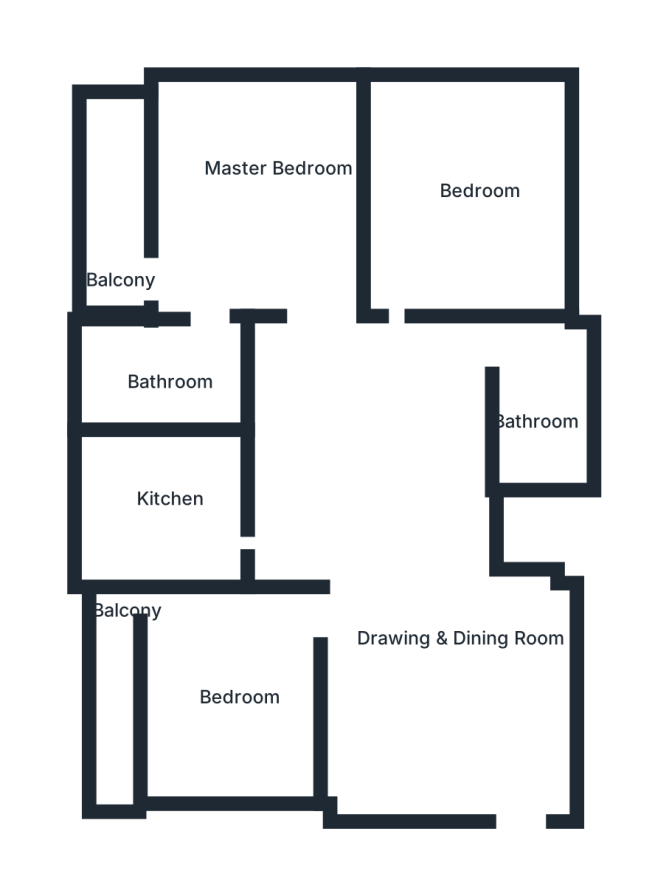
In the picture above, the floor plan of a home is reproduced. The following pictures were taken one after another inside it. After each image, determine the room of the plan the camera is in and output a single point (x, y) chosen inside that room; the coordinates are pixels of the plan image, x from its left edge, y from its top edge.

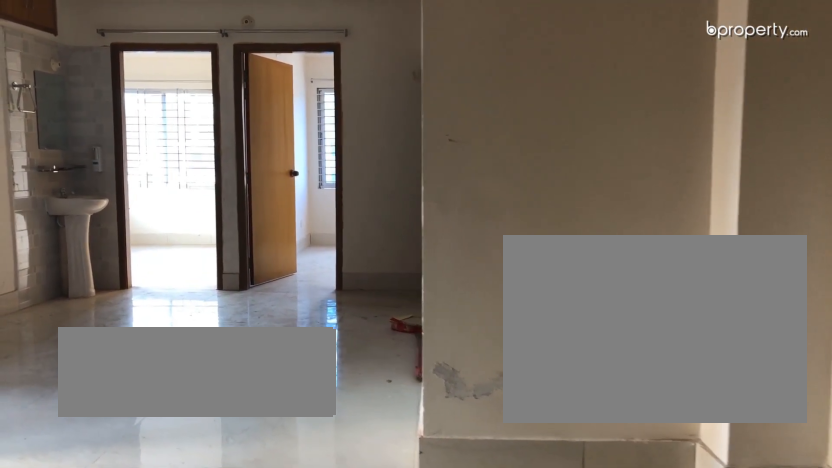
(446, 677)
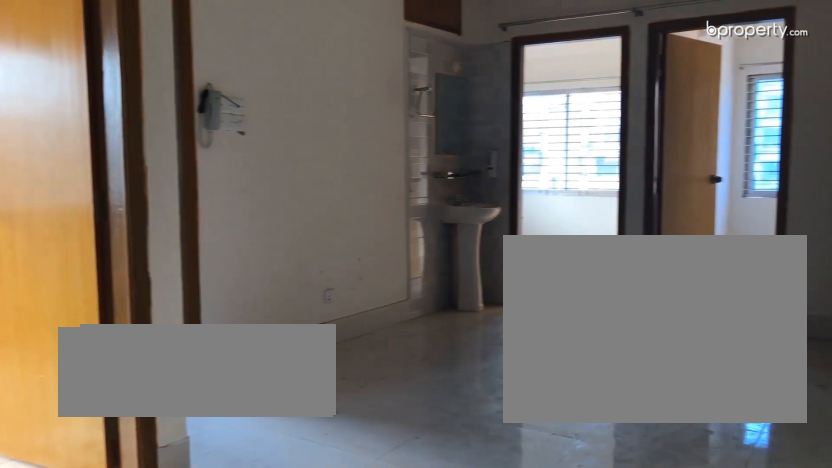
(446, 677)
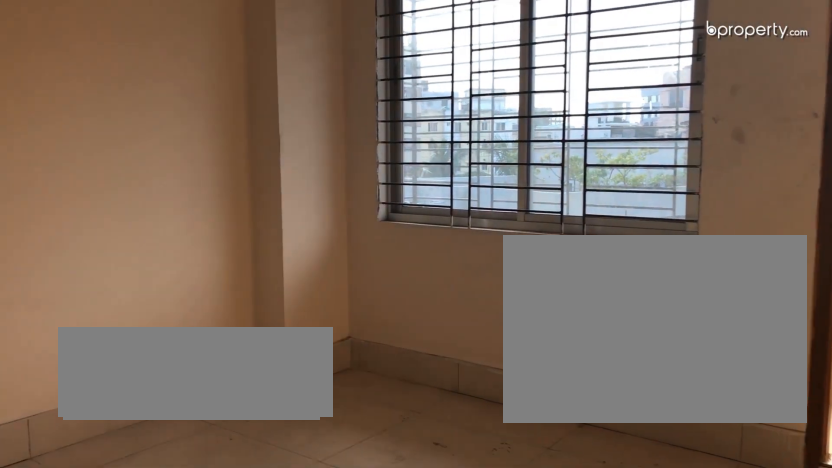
(246, 691)
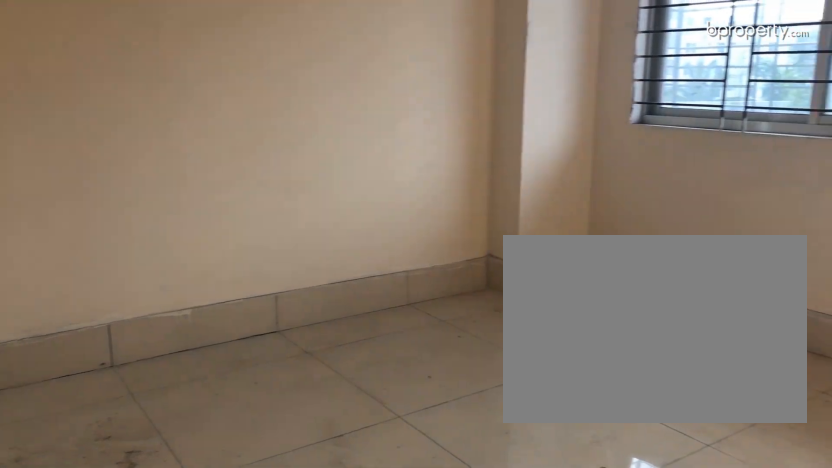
(246, 691)
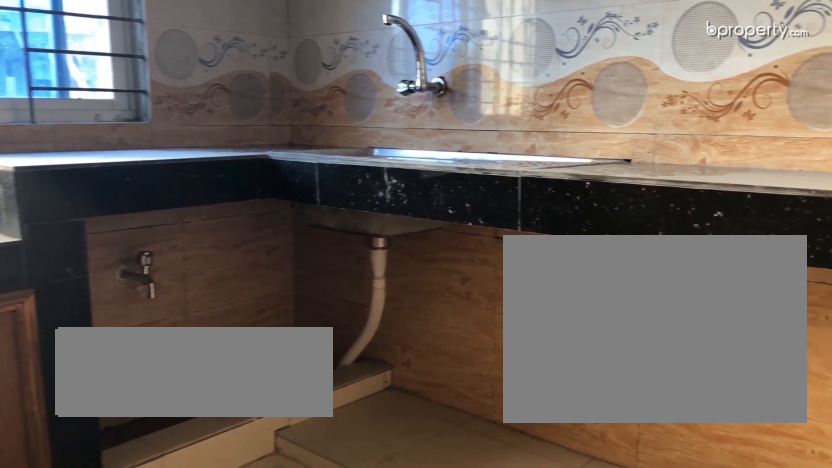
(163, 498)
